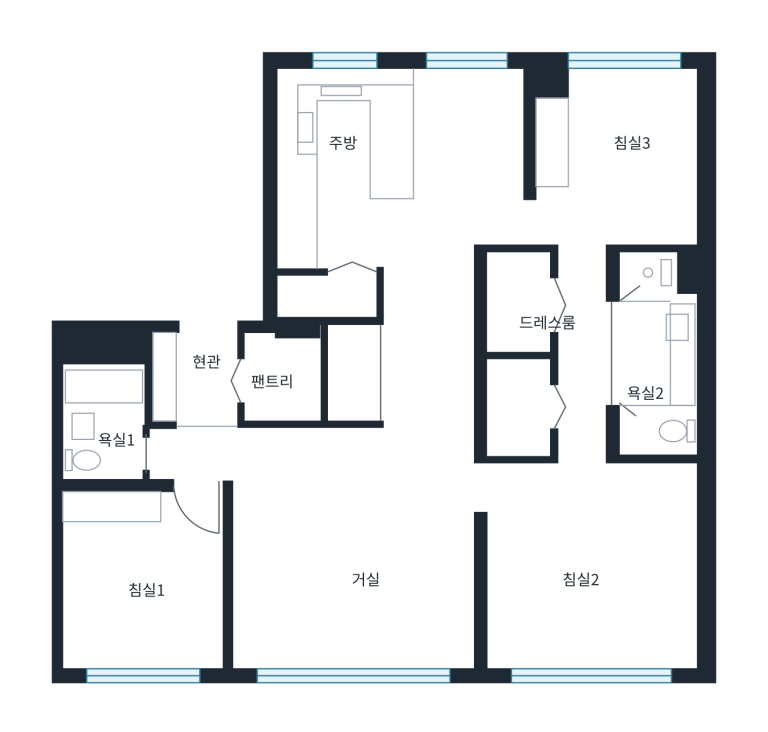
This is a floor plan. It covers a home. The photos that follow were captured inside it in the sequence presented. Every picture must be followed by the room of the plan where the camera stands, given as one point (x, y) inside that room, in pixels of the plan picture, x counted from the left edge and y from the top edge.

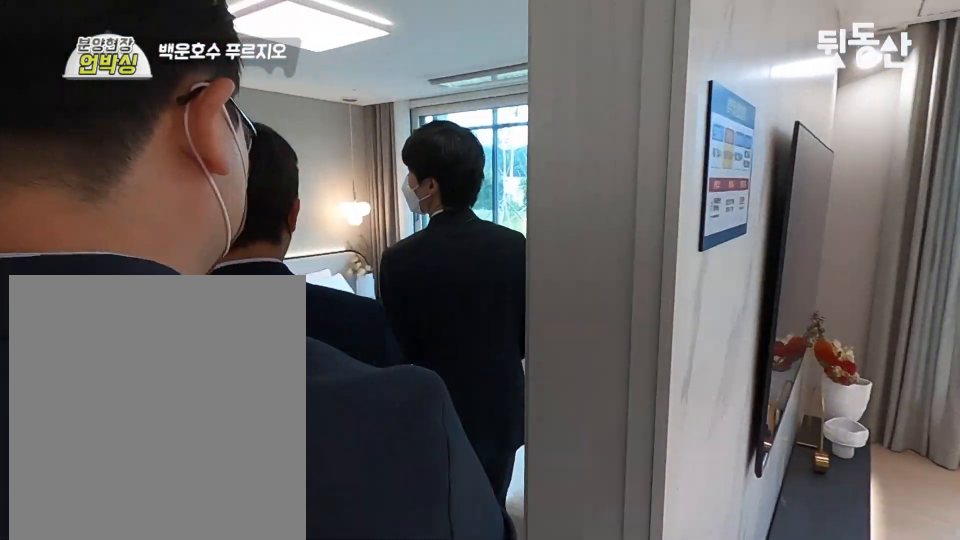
(589, 594)
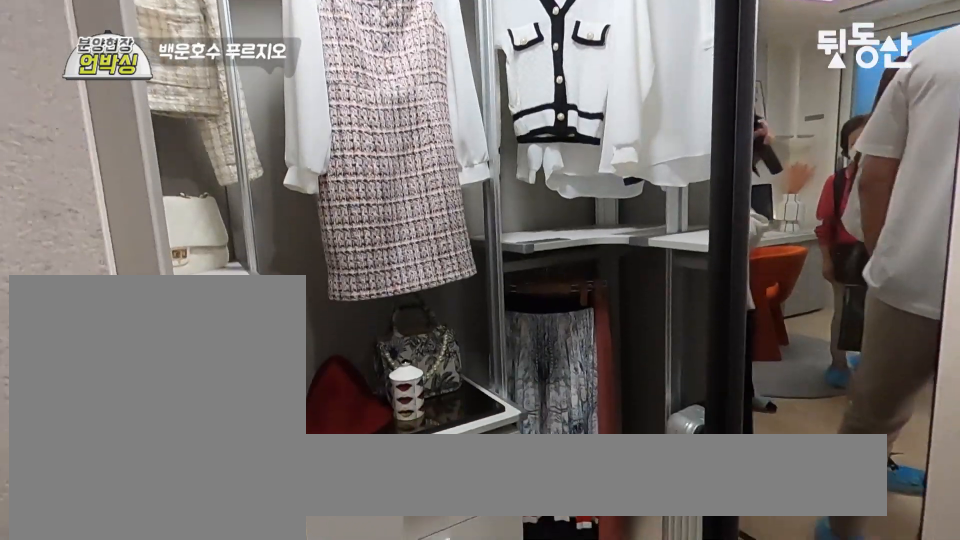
(576, 370)
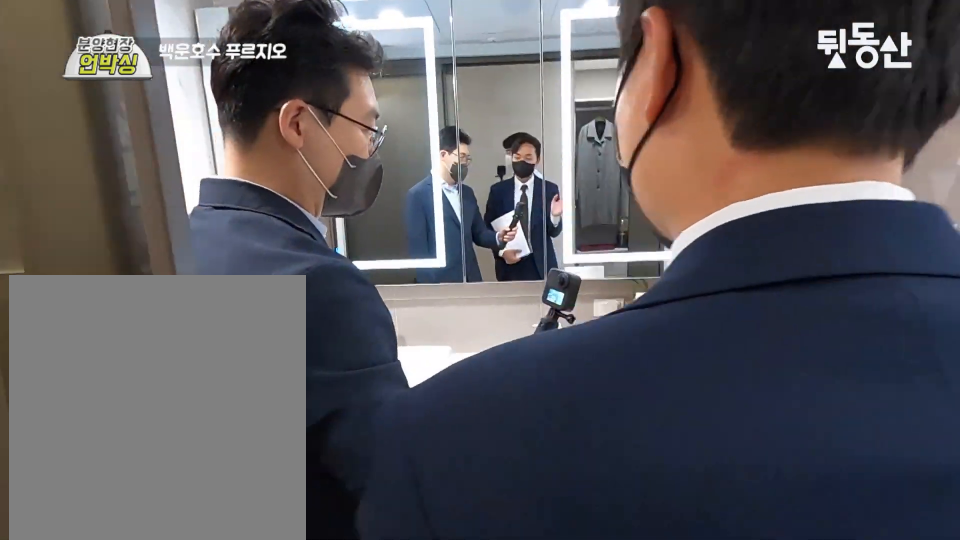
(576, 369)
